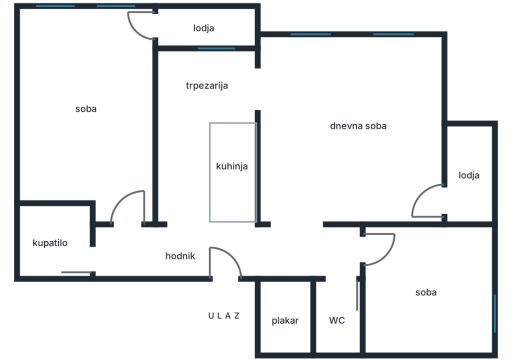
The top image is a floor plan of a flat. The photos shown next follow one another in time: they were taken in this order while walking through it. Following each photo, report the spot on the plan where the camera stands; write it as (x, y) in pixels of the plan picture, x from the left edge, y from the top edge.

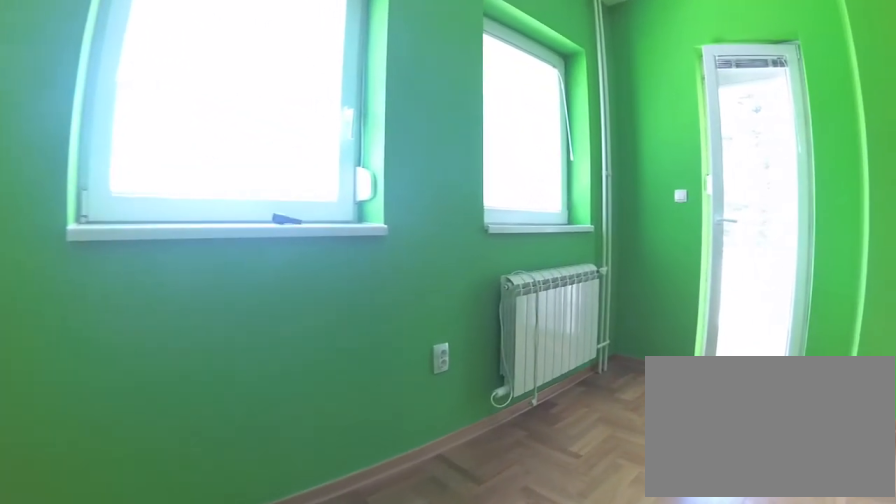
(48, 66)
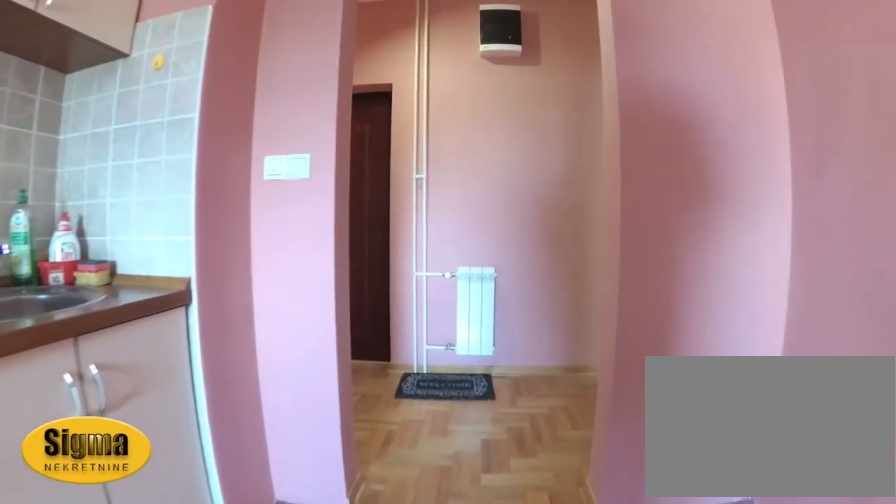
(183, 165)
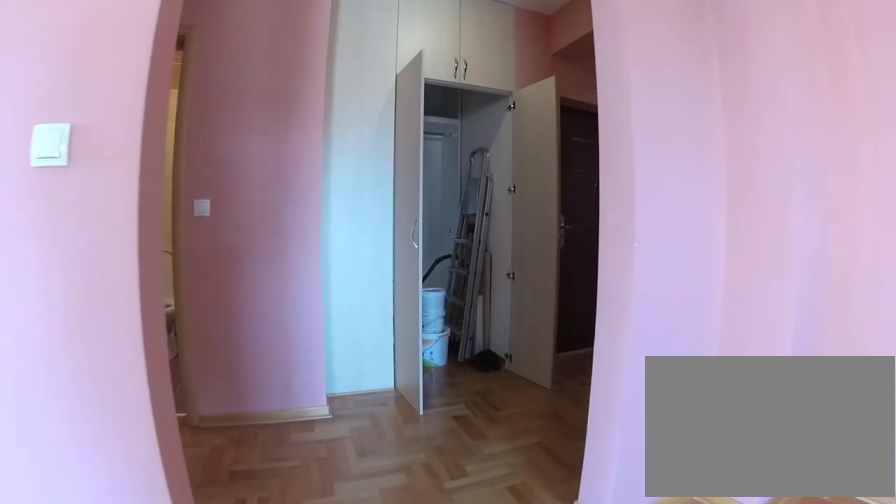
(304, 186)
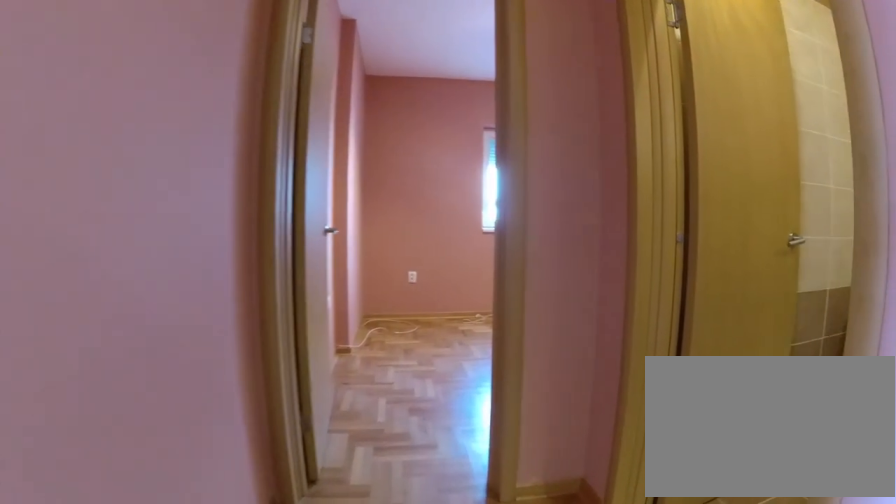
(300, 257)
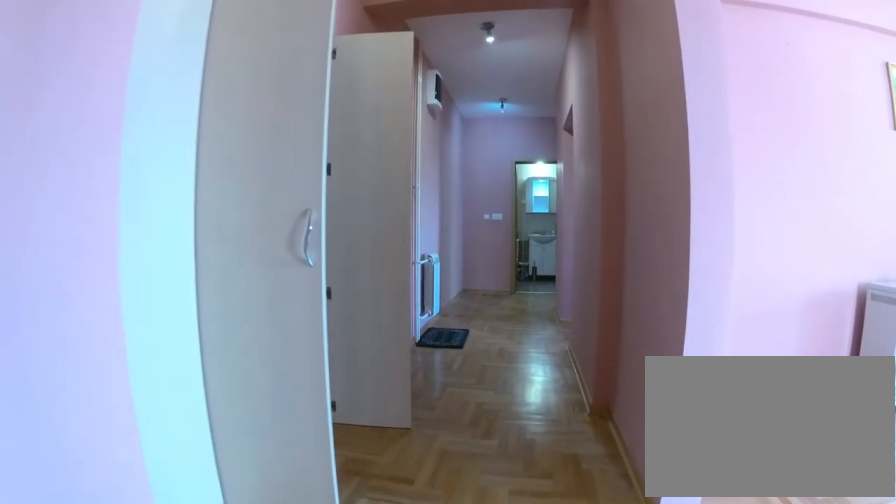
(323, 250)
